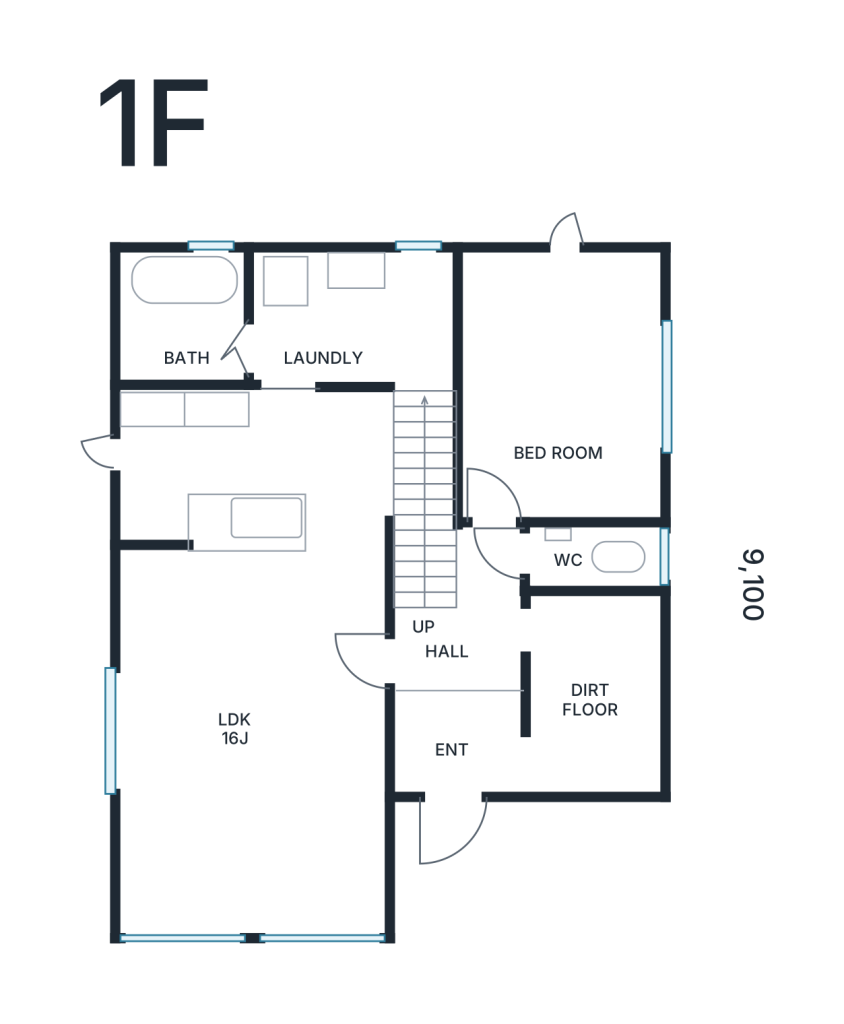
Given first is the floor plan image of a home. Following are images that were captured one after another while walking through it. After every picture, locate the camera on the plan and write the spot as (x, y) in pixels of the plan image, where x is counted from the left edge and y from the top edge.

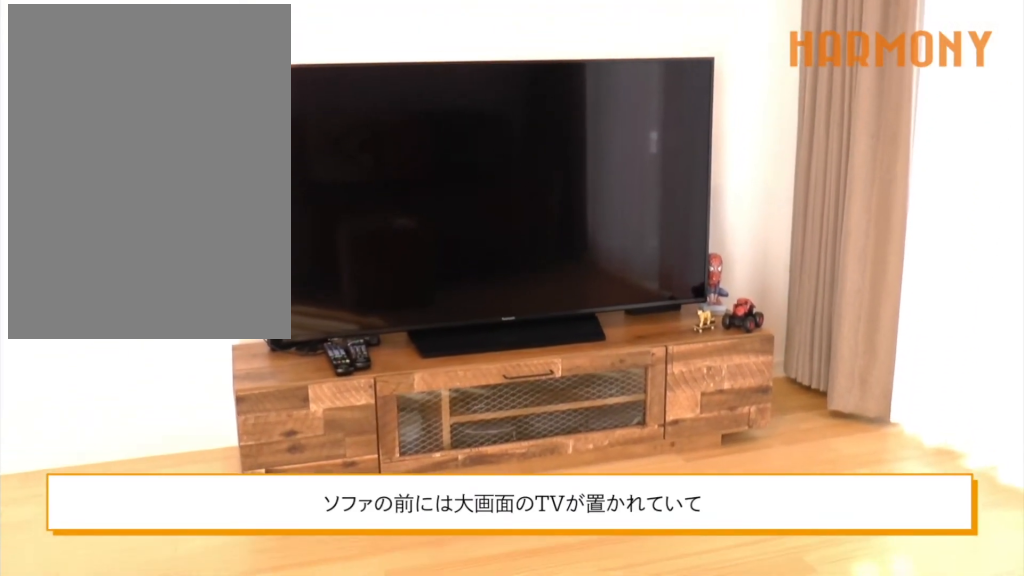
(225, 834)
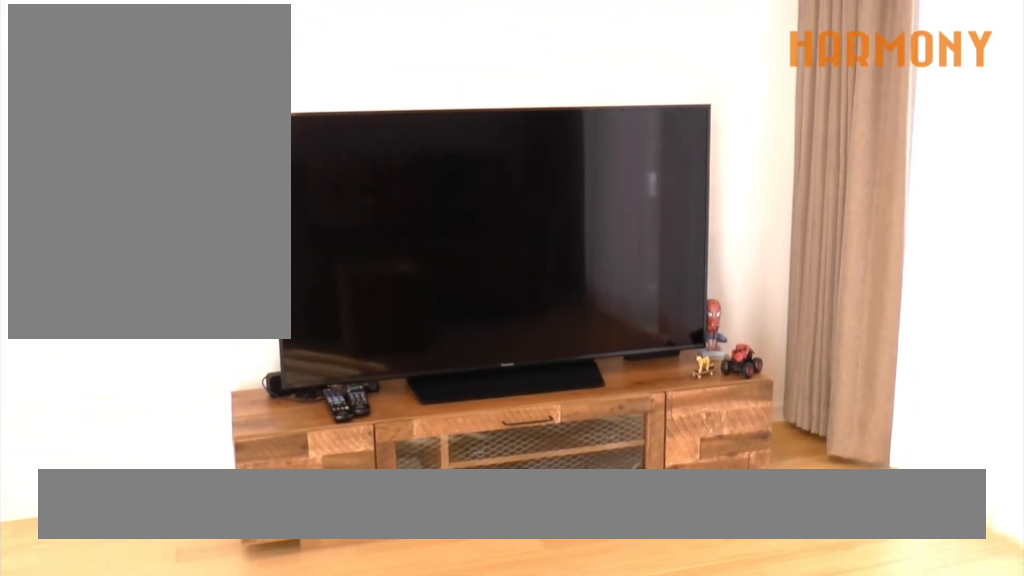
(222, 841)
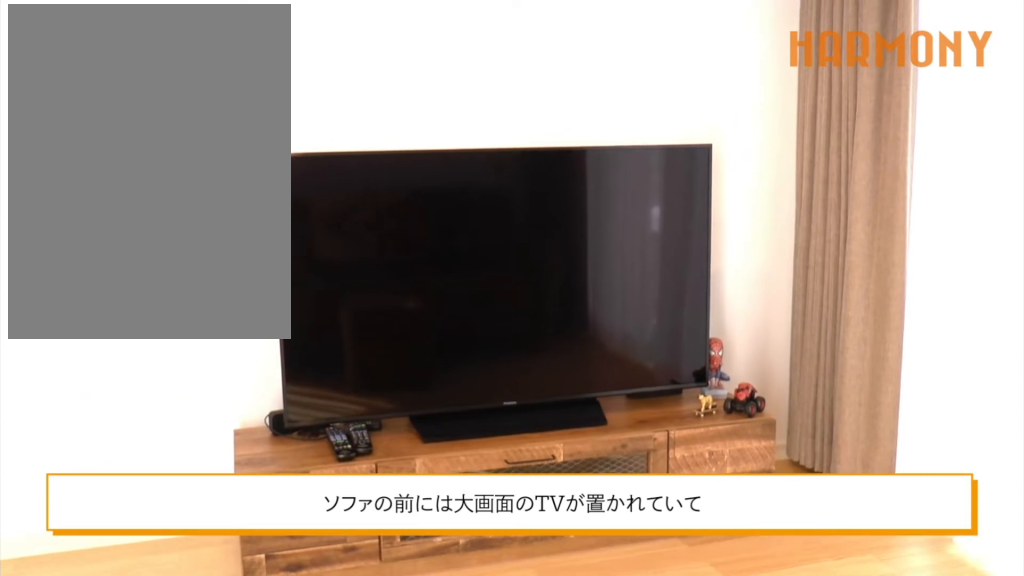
(223, 844)
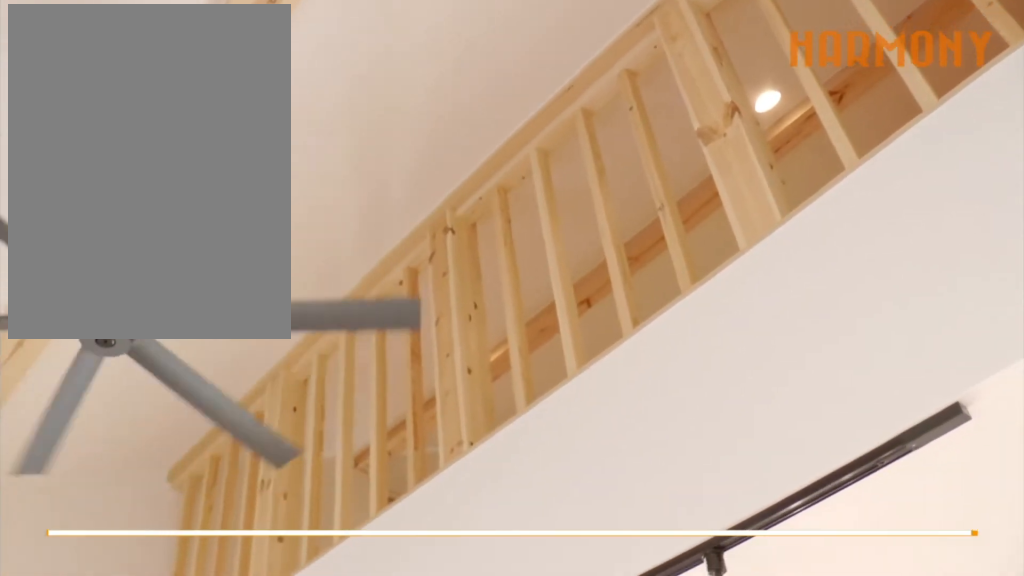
(223, 846)
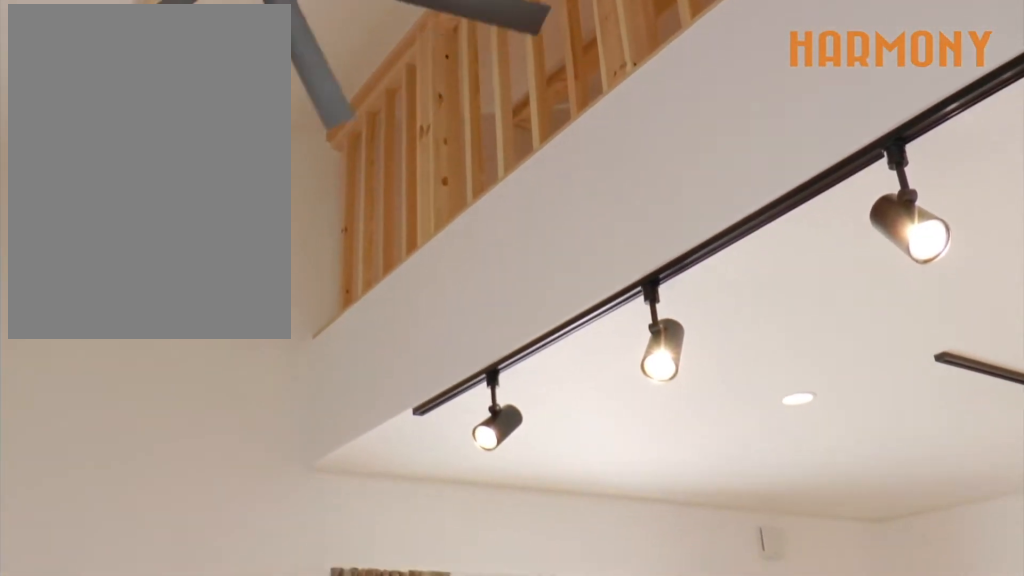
(223, 846)
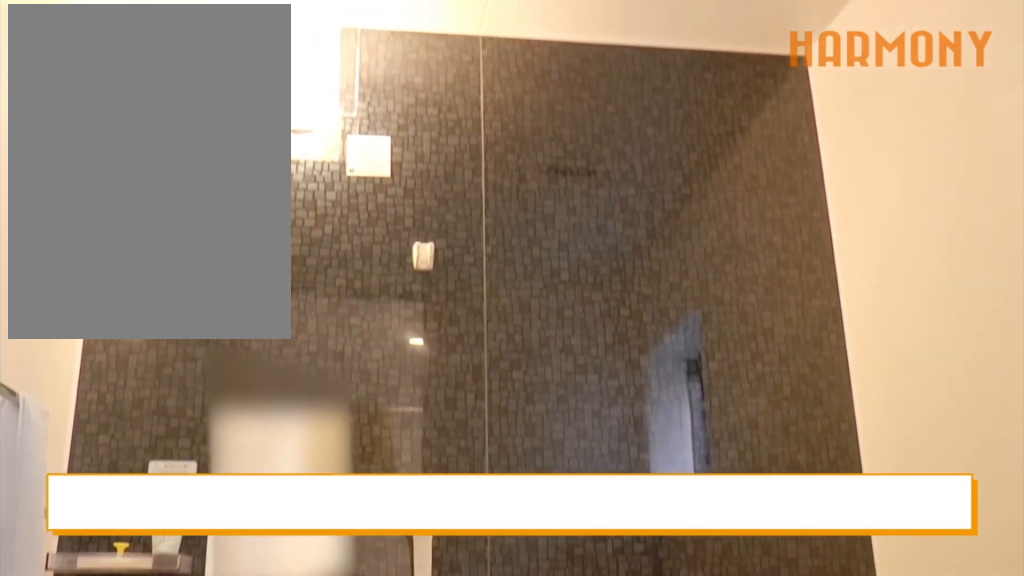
(219, 350)
